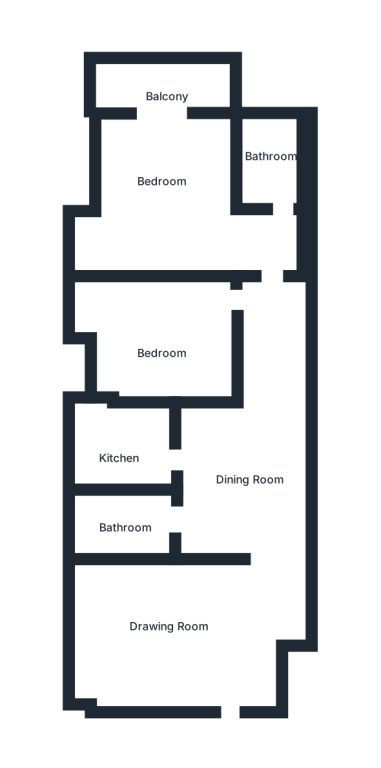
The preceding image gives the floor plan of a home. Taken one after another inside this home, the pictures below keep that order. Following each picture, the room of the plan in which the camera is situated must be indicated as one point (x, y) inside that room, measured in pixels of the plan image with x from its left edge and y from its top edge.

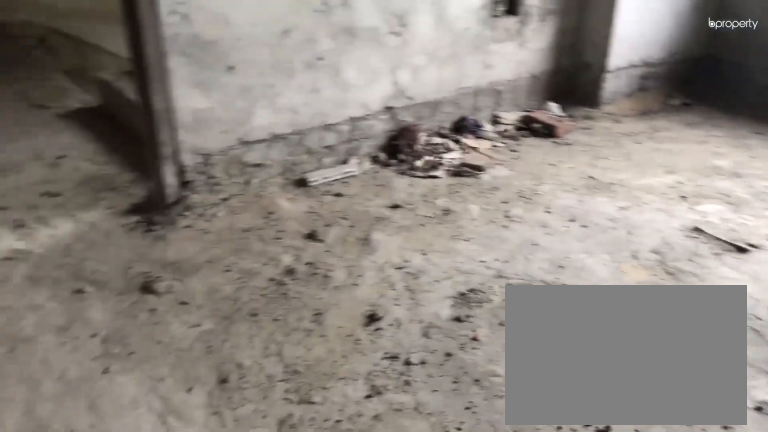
(165, 623)
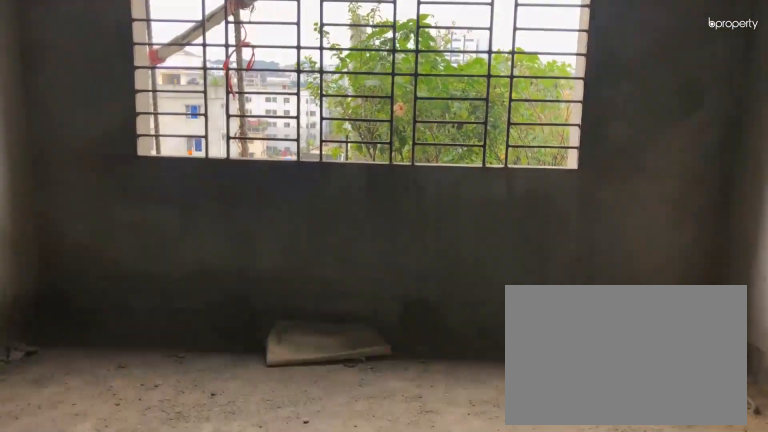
(165, 623)
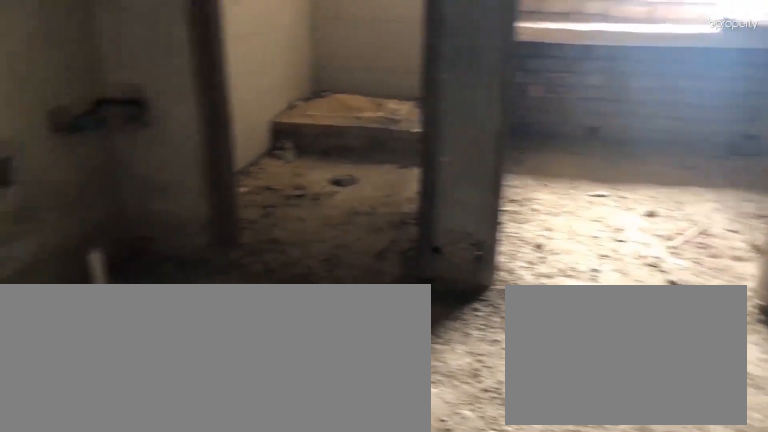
(224, 487)
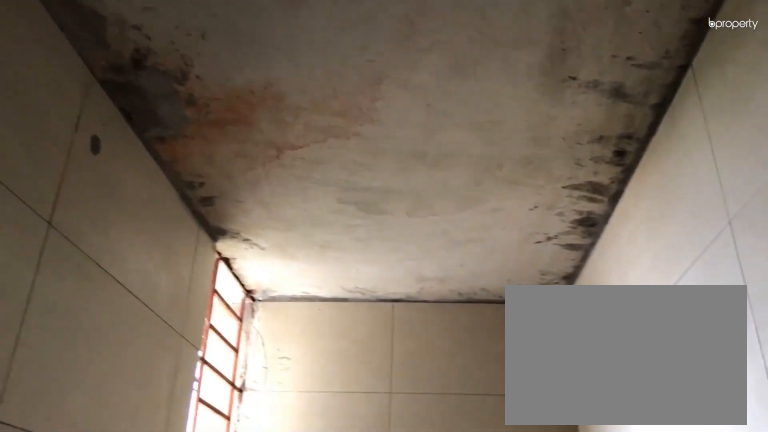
(136, 515)
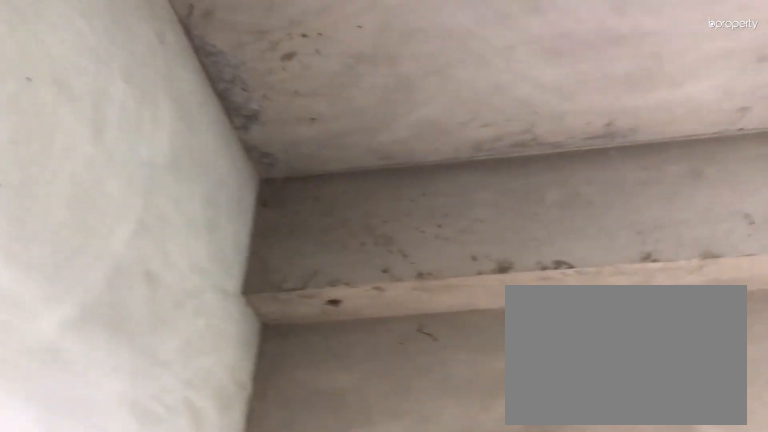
(178, 326)
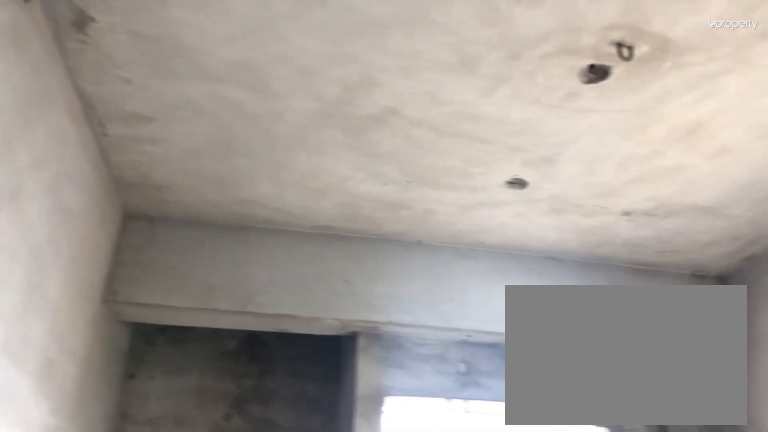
(169, 196)
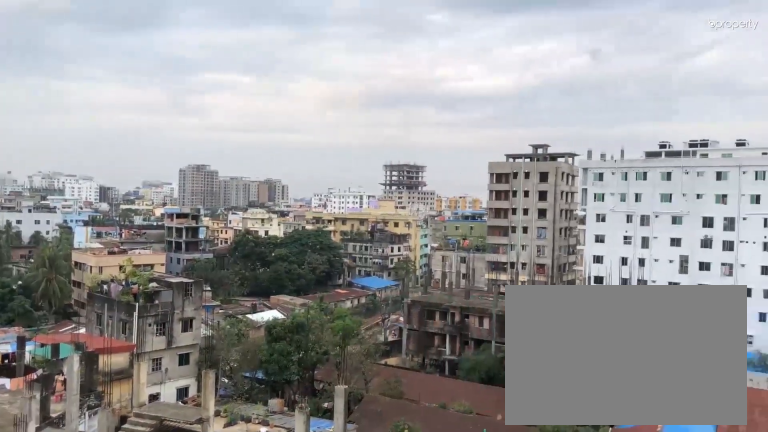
(157, 100)
